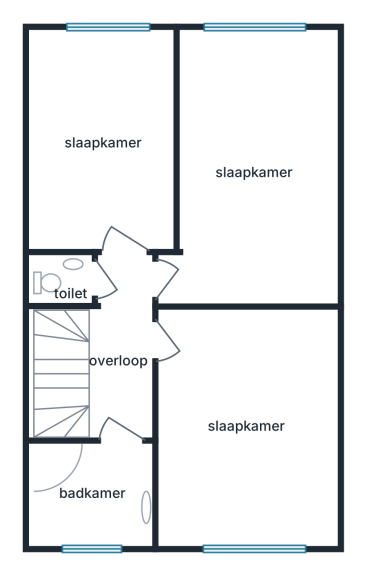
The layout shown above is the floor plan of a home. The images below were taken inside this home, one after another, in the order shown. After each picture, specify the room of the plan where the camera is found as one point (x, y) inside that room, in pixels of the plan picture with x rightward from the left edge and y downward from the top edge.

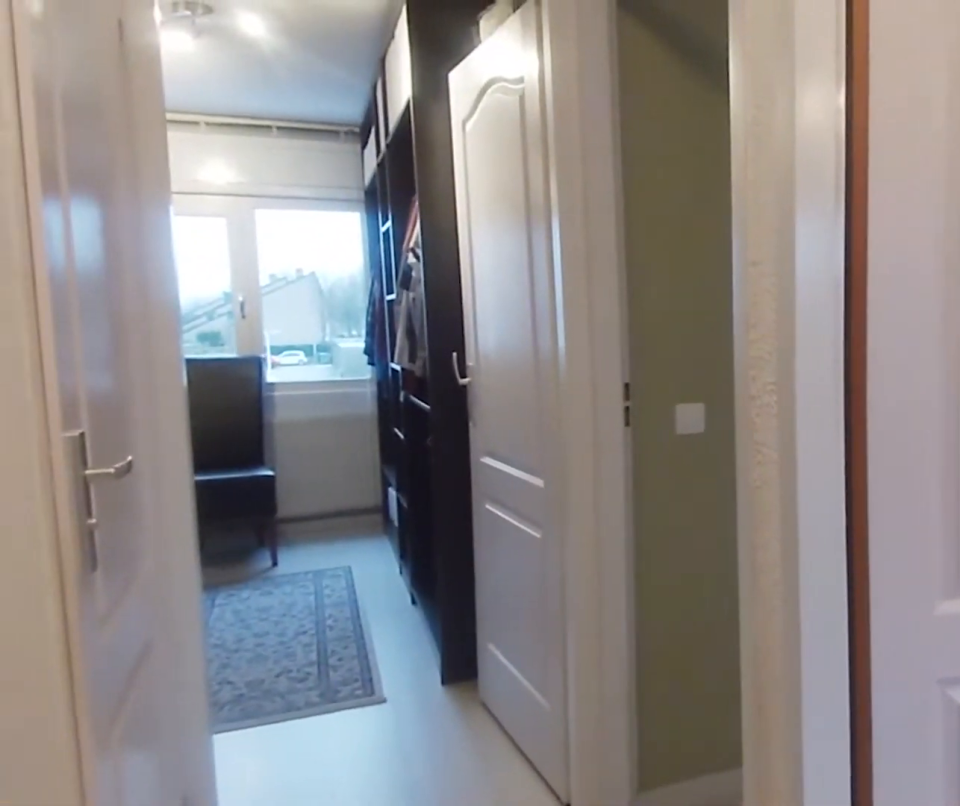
(120, 349)
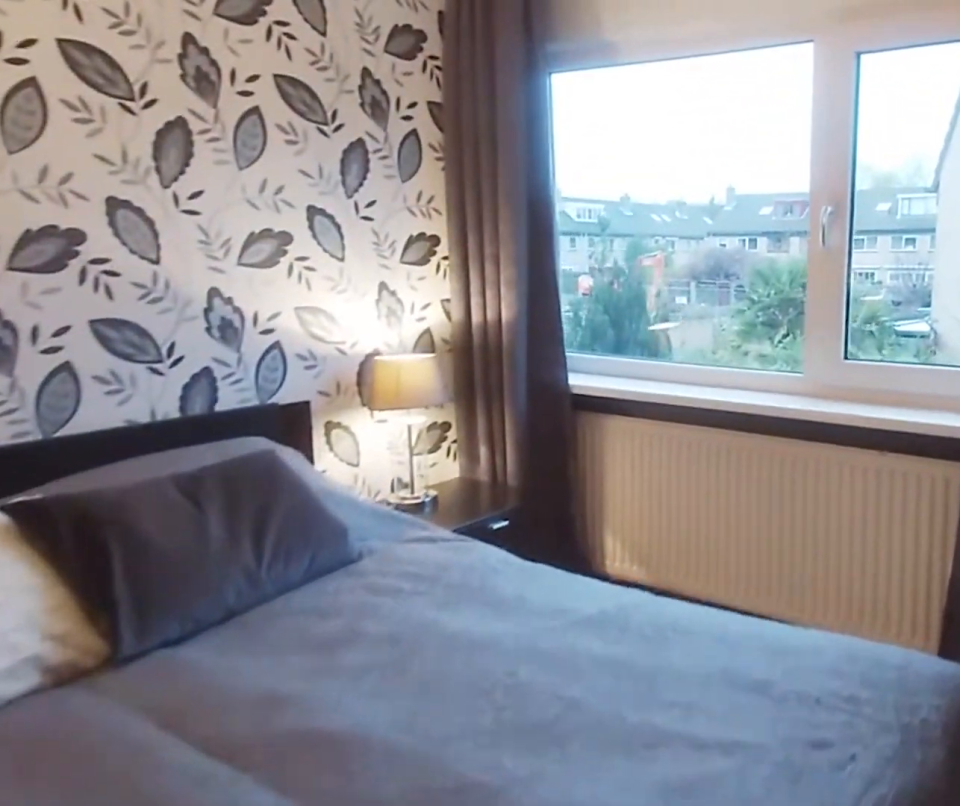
(246, 426)
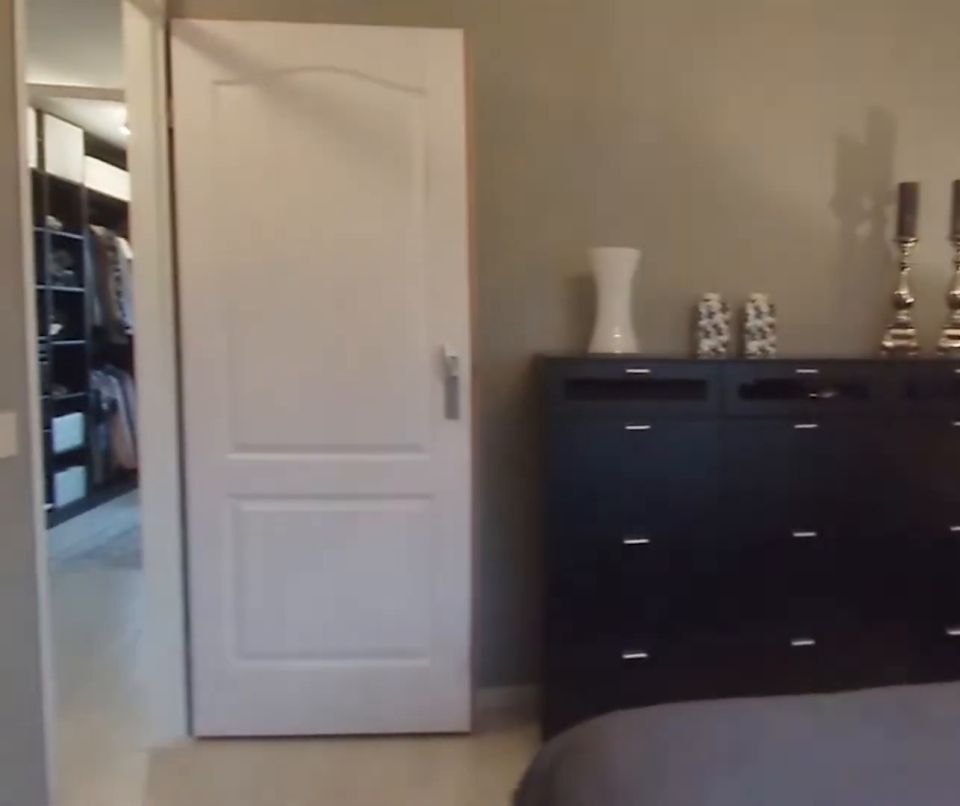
(246, 426)
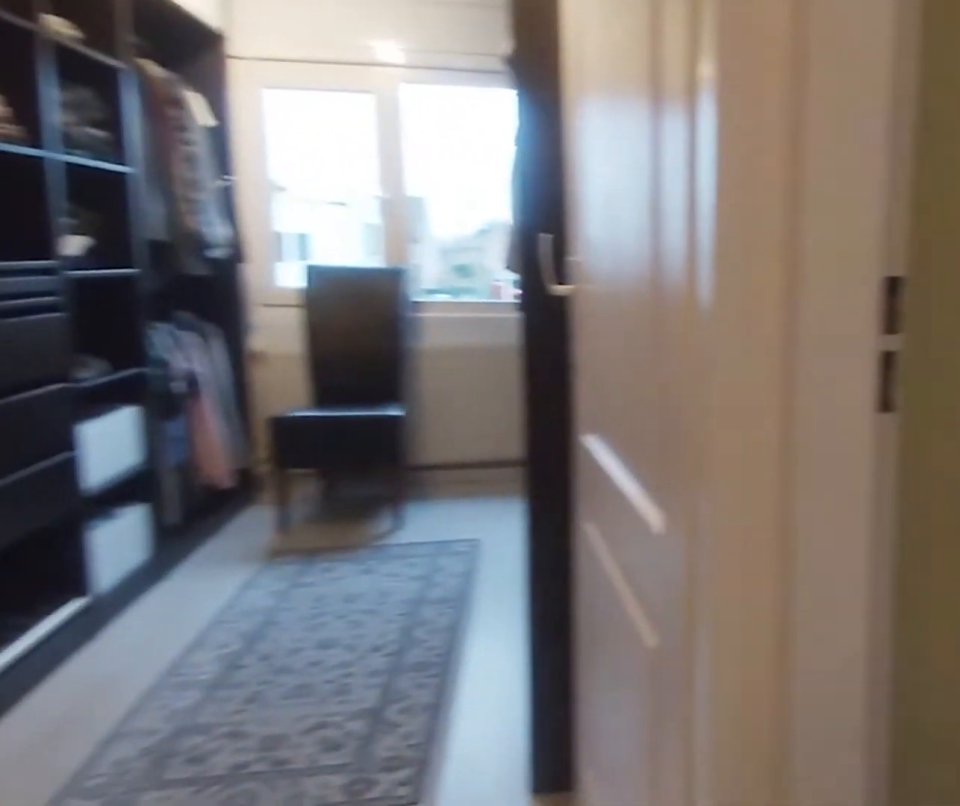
(120, 350)
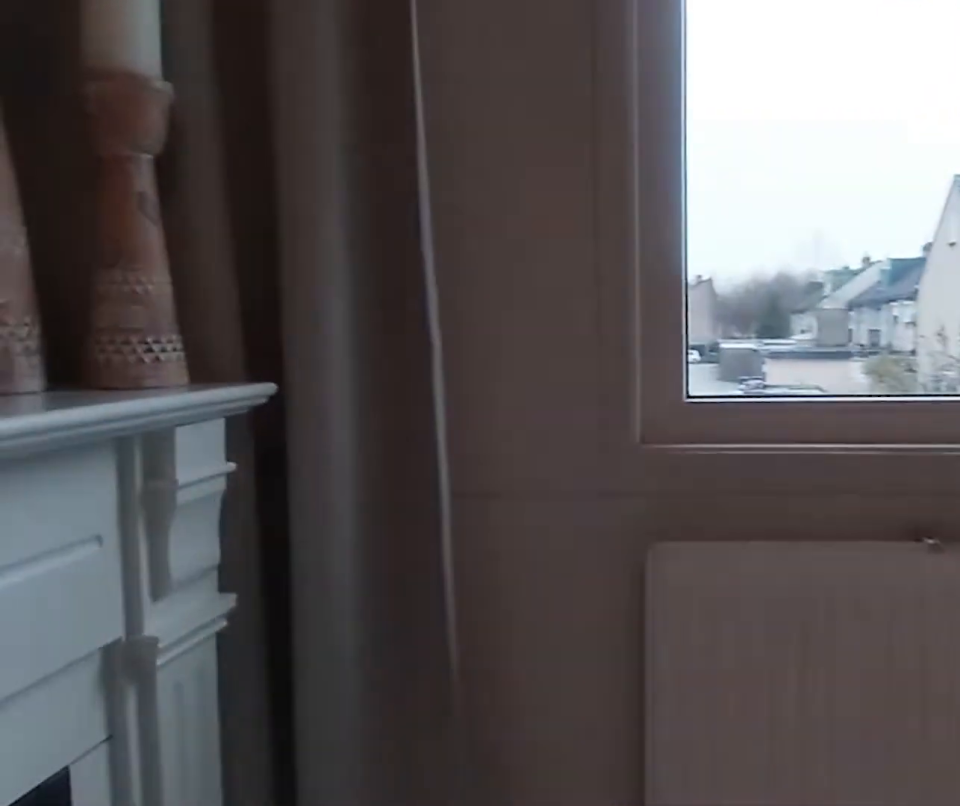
(285, 274)
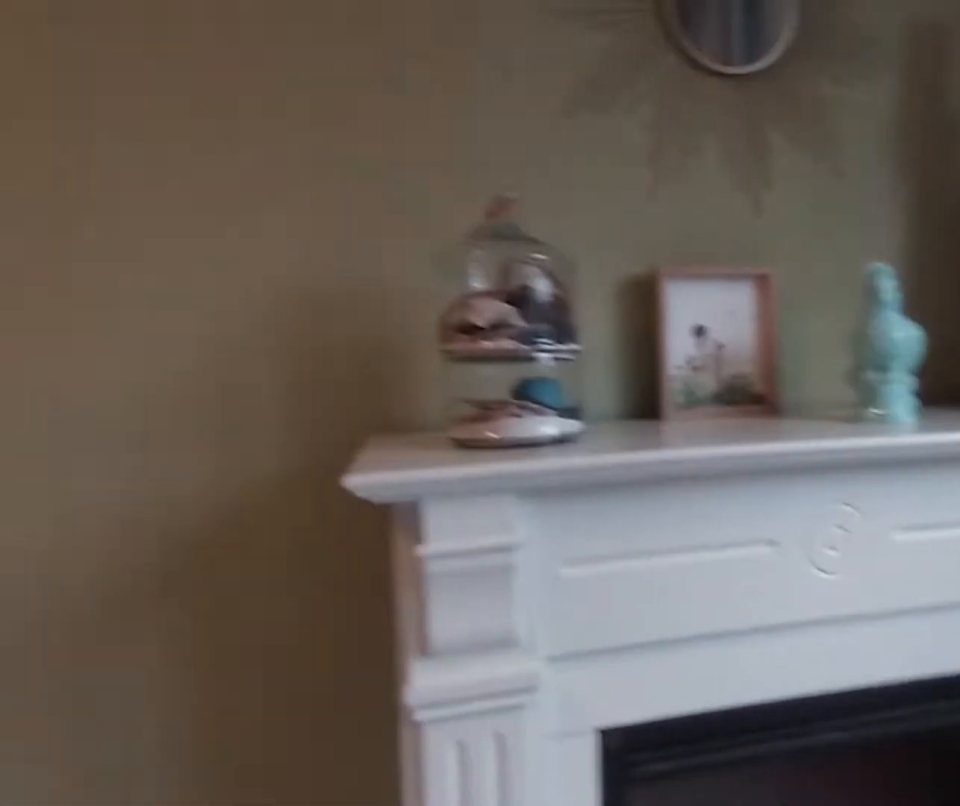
(285, 274)
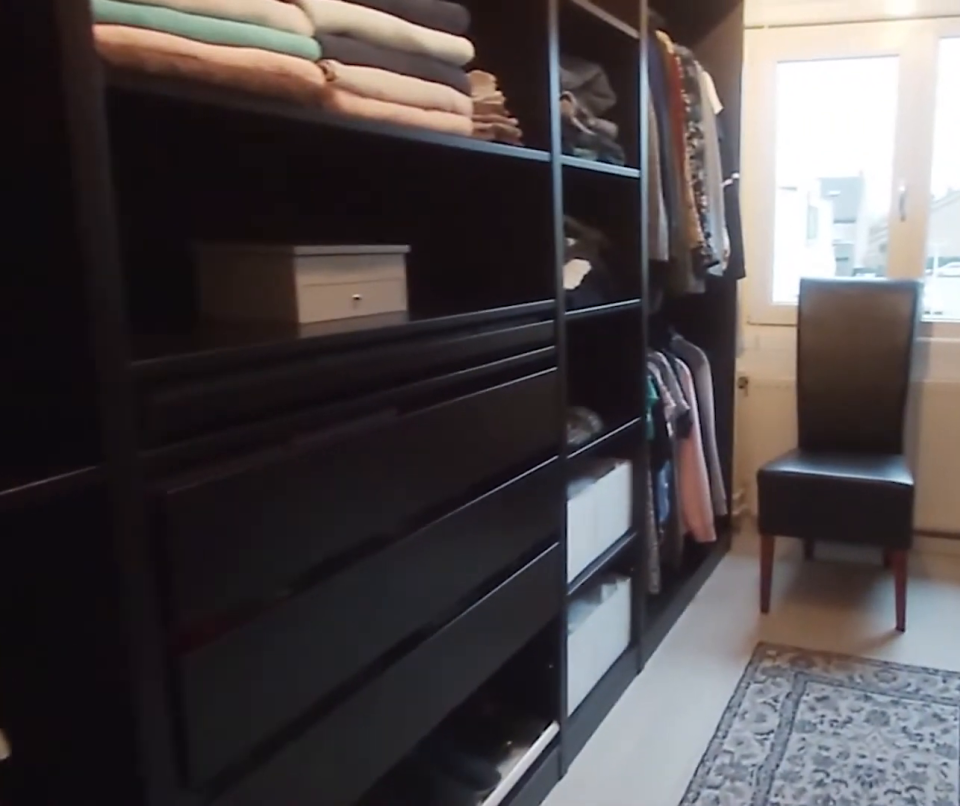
(103, 141)
